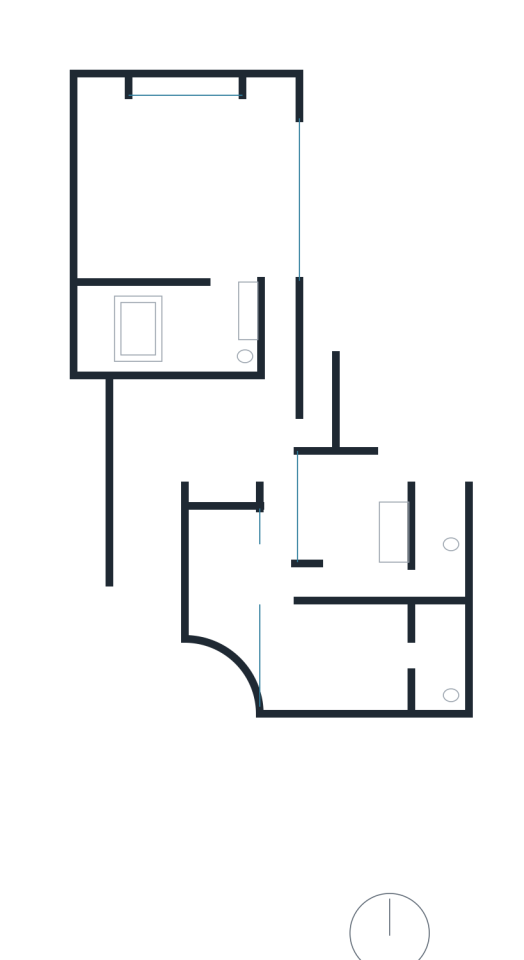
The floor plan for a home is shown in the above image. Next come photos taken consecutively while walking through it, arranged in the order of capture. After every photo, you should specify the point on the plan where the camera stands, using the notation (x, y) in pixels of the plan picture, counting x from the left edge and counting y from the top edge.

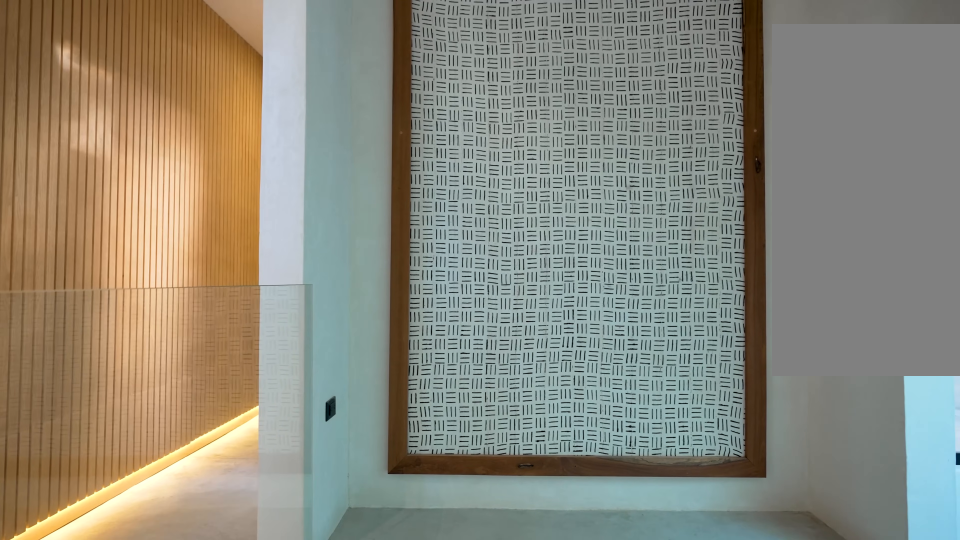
(271, 390)
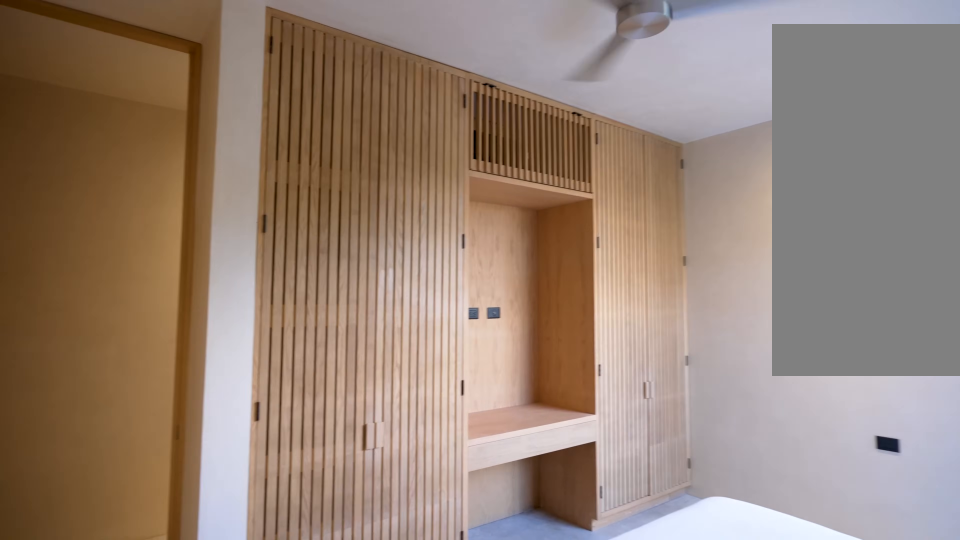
(280, 597)
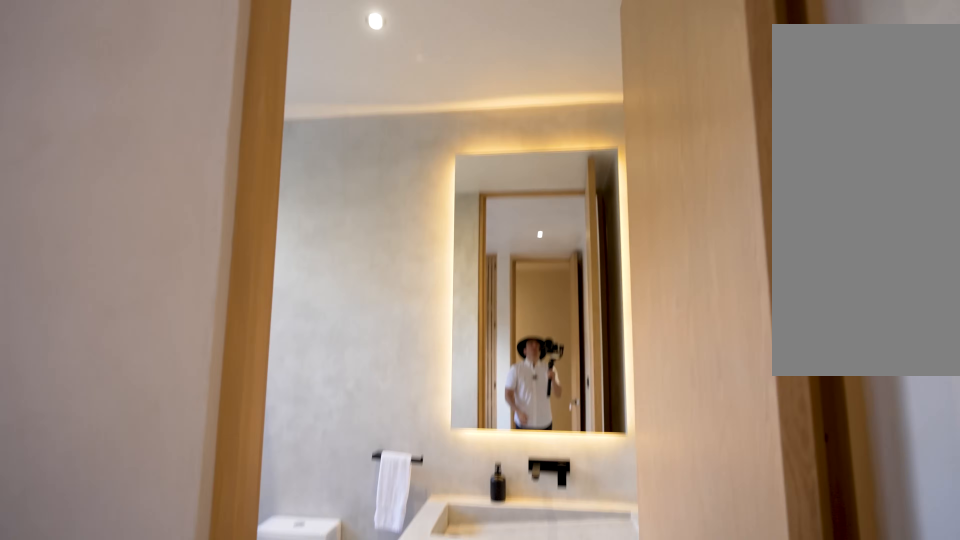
(356, 586)
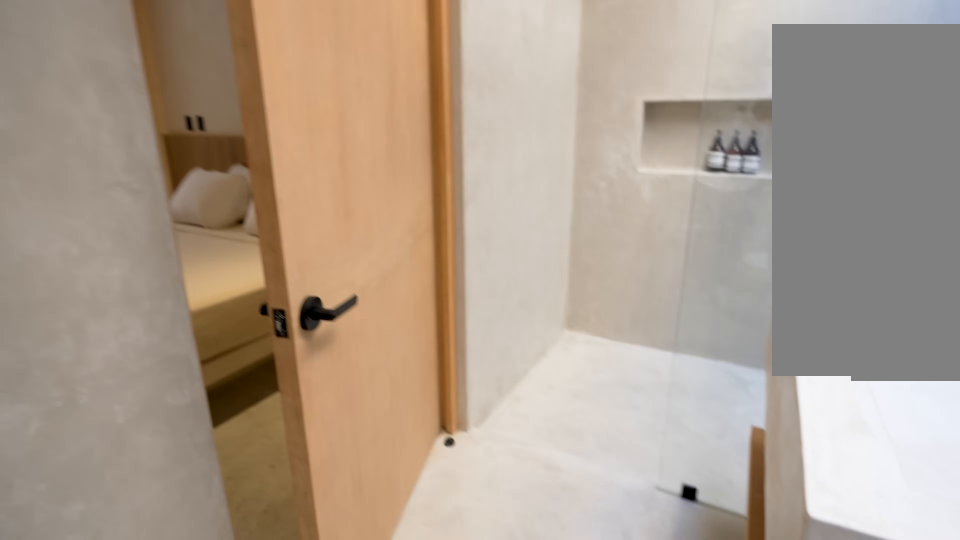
(439, 683)
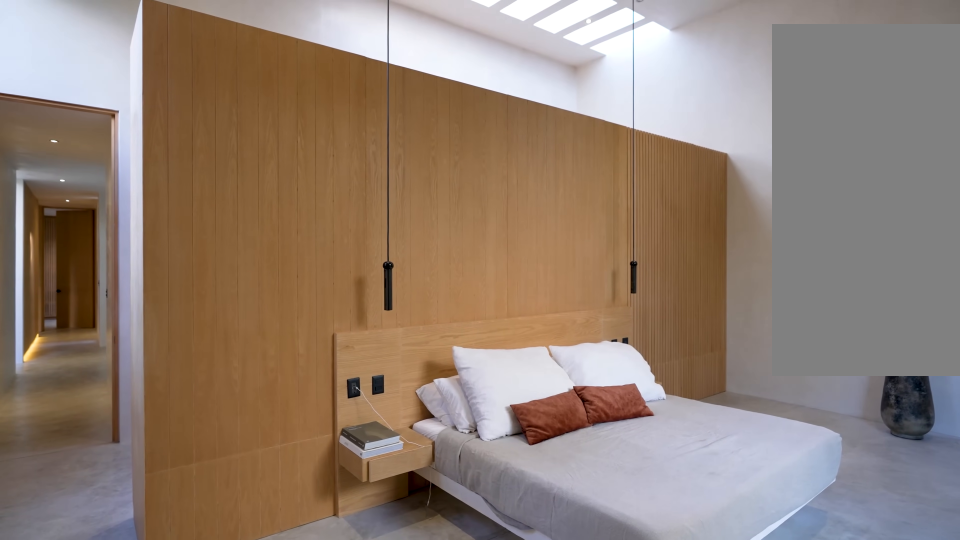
(269, 115)
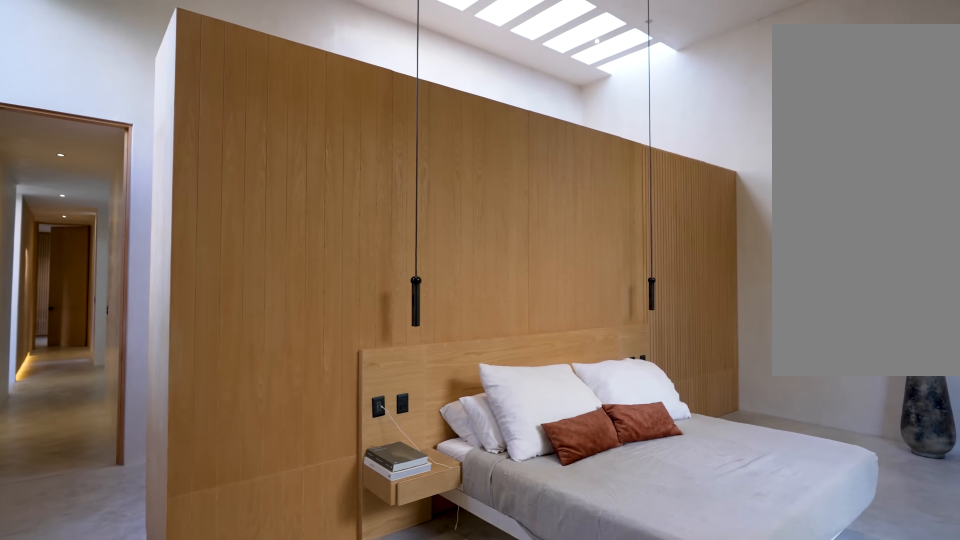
(273, 115)
